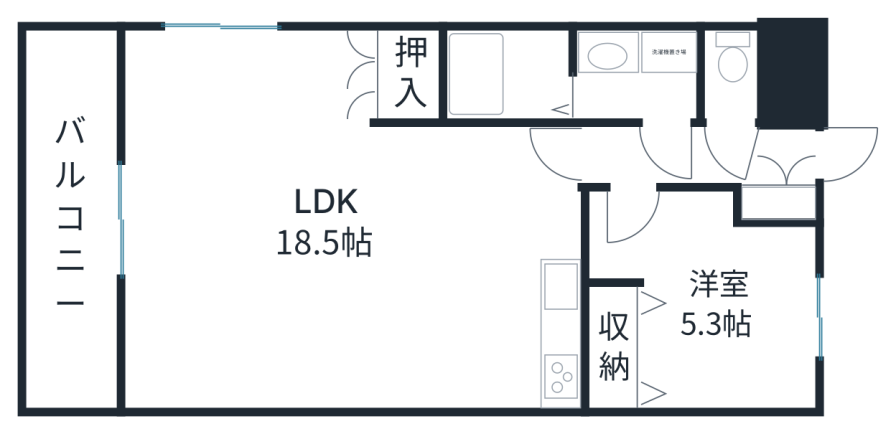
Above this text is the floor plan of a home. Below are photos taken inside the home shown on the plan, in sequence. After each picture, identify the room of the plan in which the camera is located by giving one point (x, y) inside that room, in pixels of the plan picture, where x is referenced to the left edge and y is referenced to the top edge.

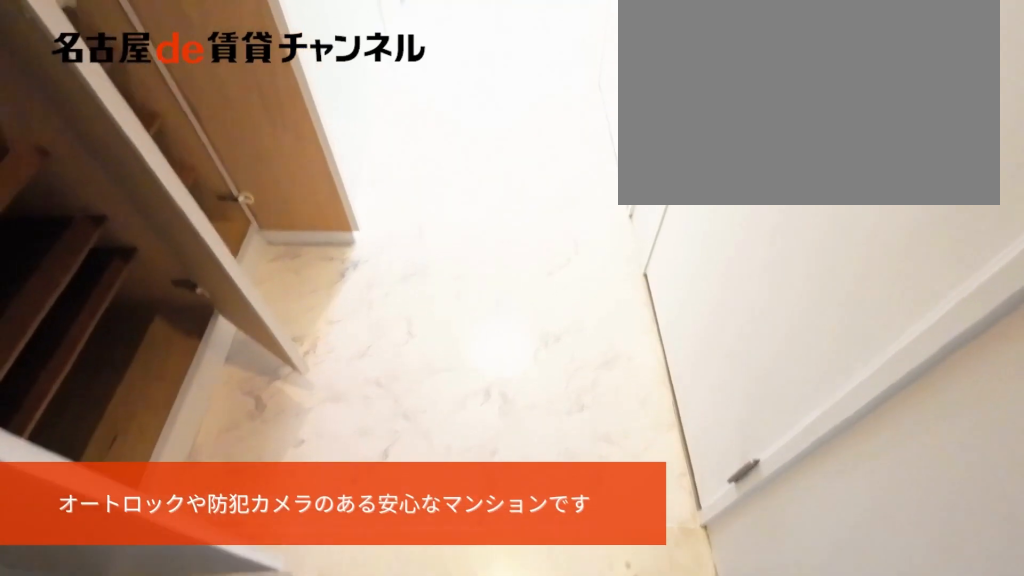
(785, 176)
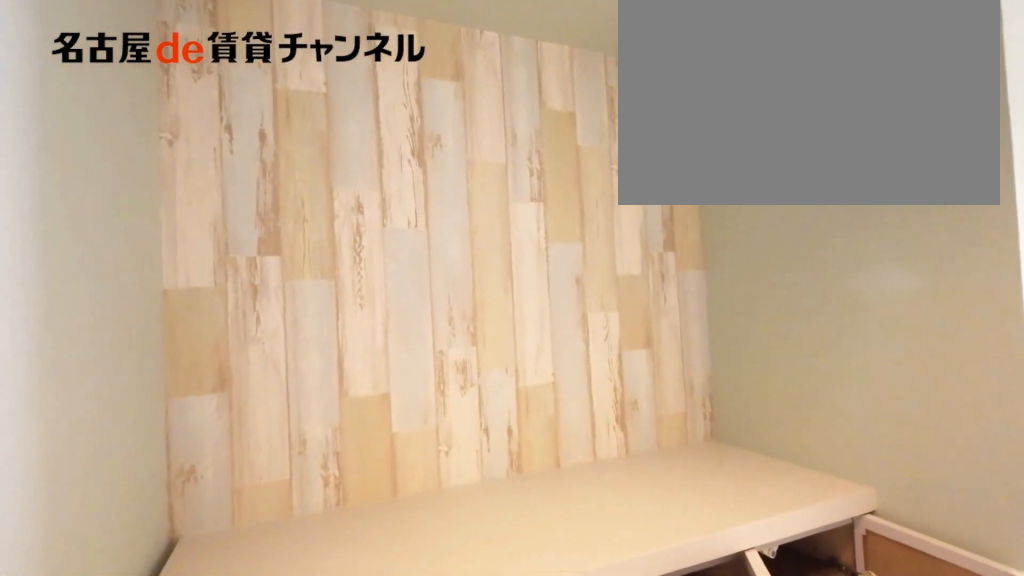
(785, 176)
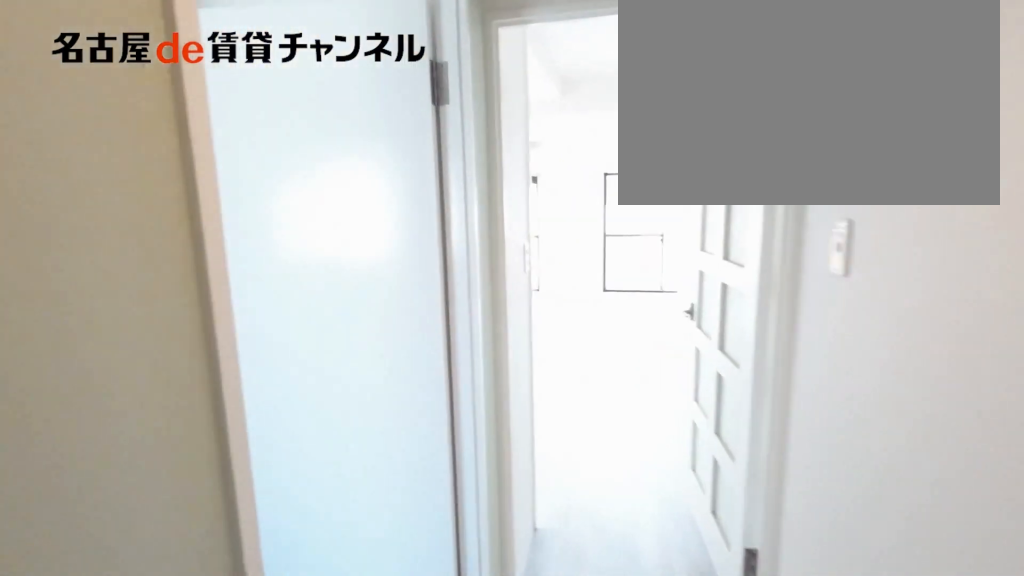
(669, 156)
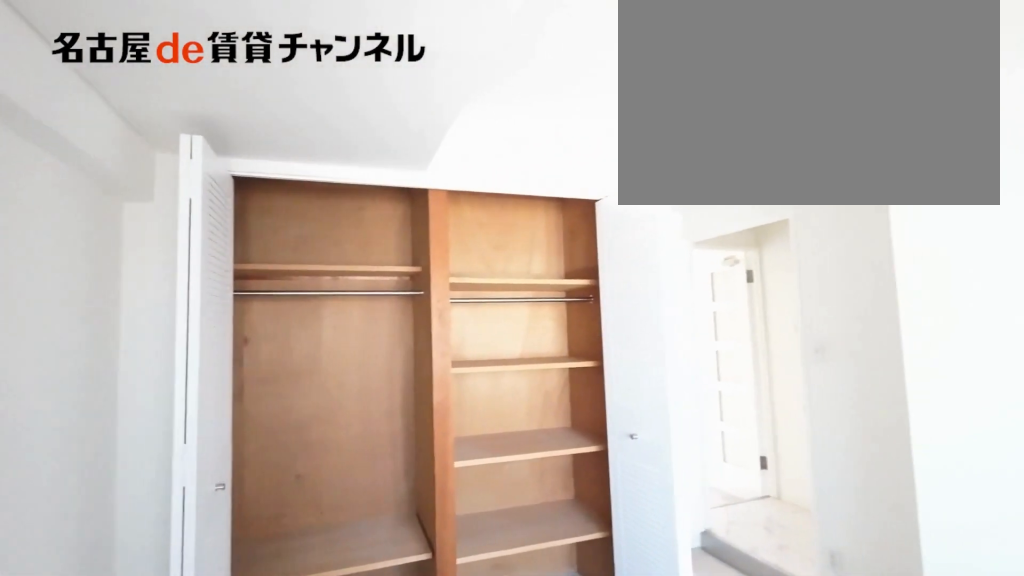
(702, 303)
